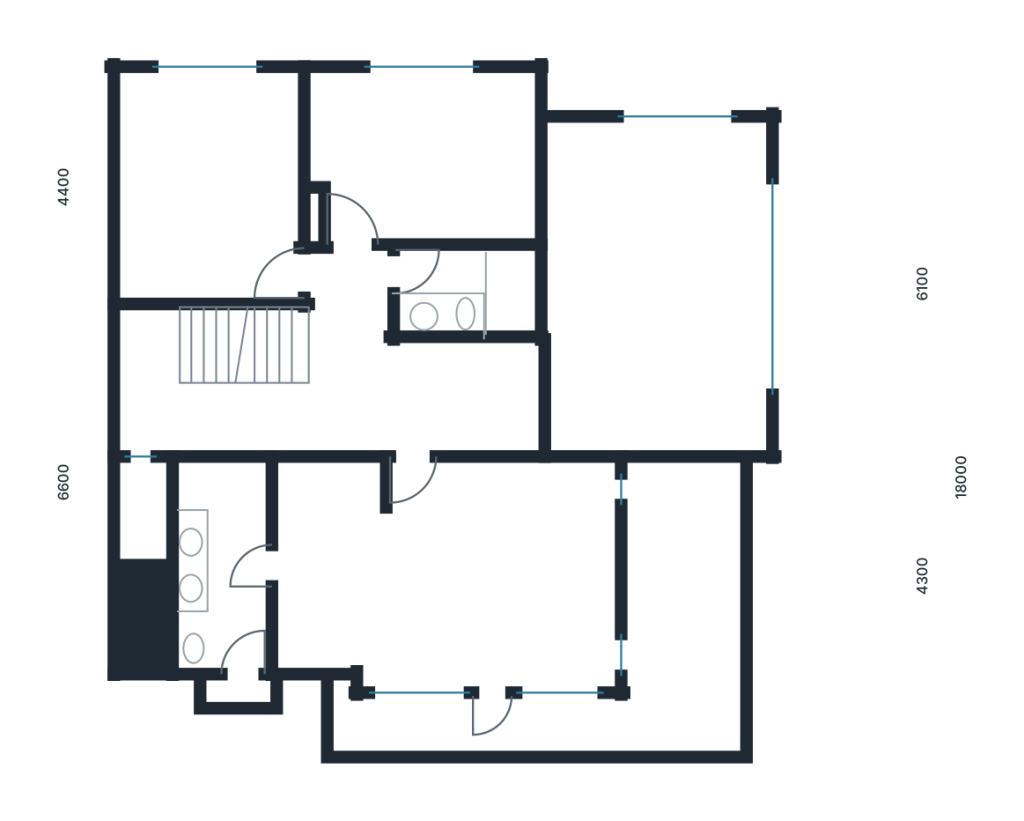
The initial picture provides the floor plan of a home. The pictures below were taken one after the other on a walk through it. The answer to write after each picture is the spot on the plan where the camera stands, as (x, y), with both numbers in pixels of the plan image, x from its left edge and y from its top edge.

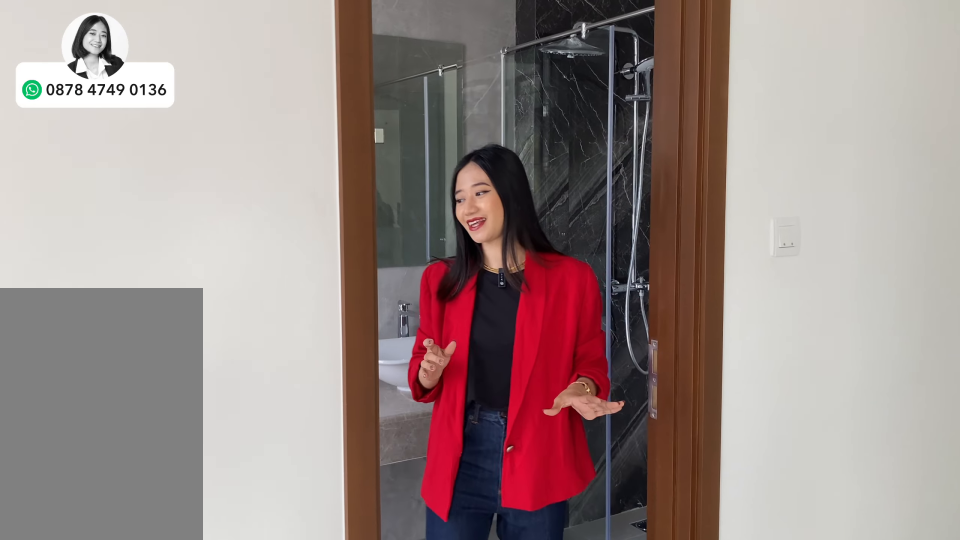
(236, 553)
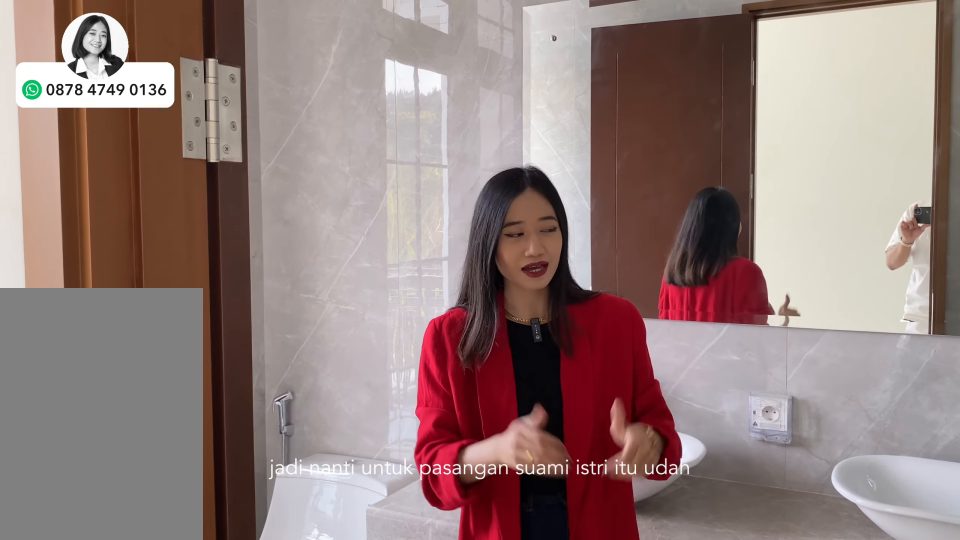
(236, 553)
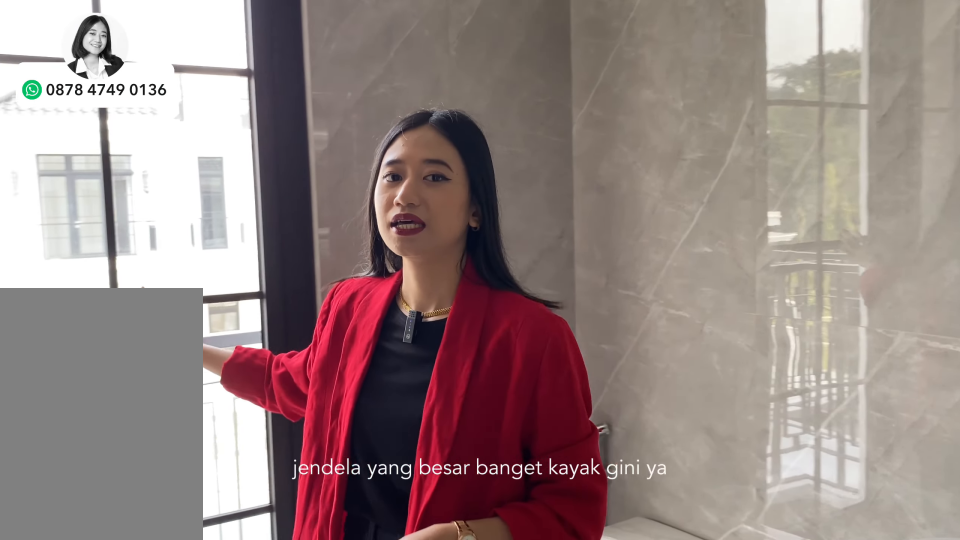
(236, 553)
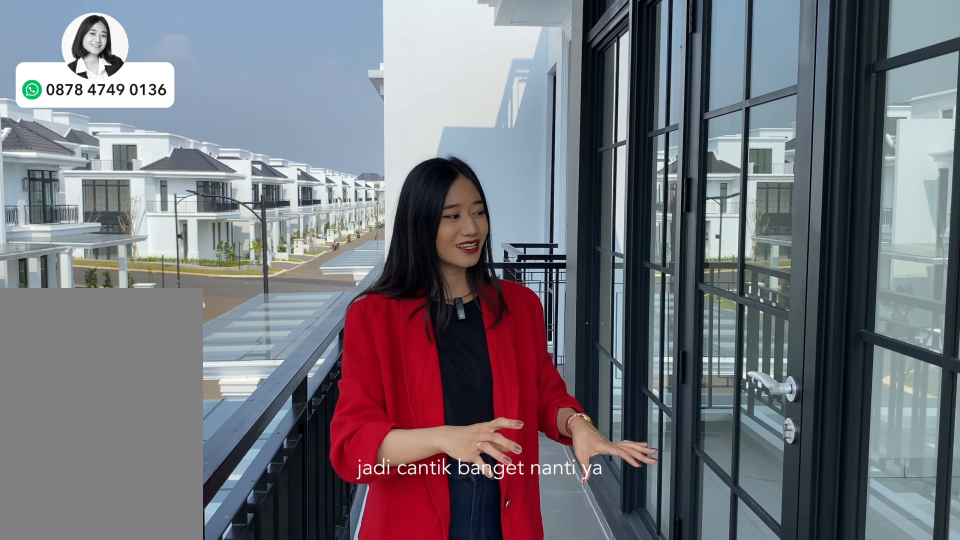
(536, 729)
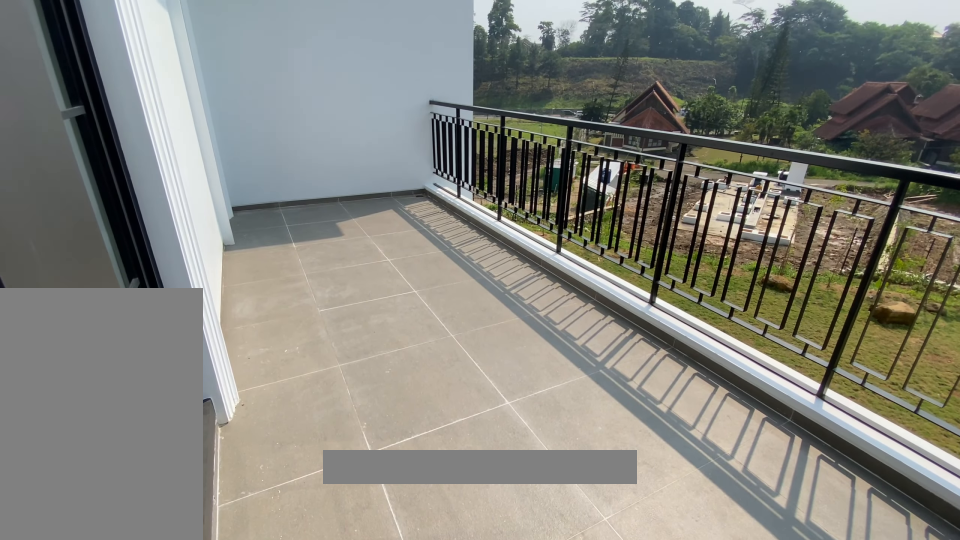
(697, 589)
